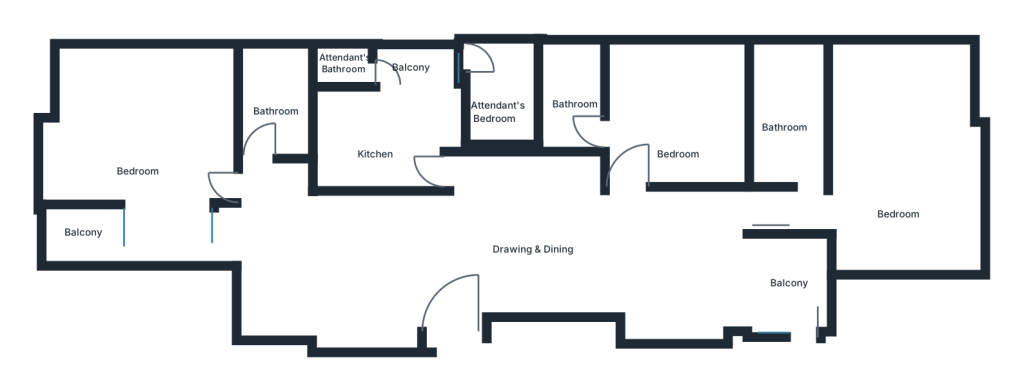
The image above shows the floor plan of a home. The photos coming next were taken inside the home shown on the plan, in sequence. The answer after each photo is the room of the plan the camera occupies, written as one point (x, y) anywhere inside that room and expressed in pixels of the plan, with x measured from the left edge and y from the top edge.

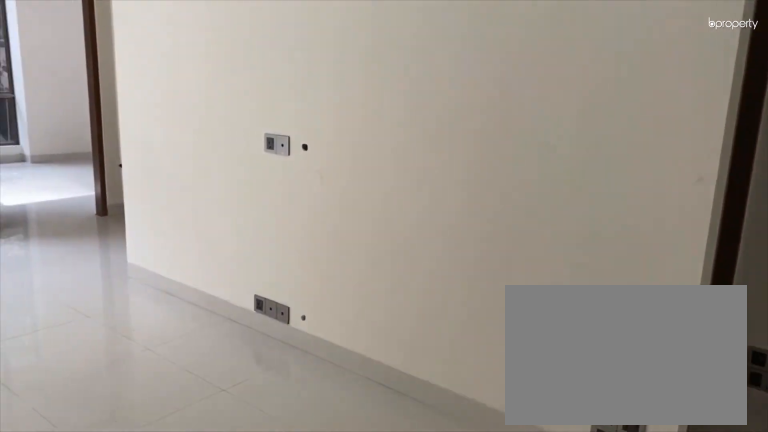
(379, 268)
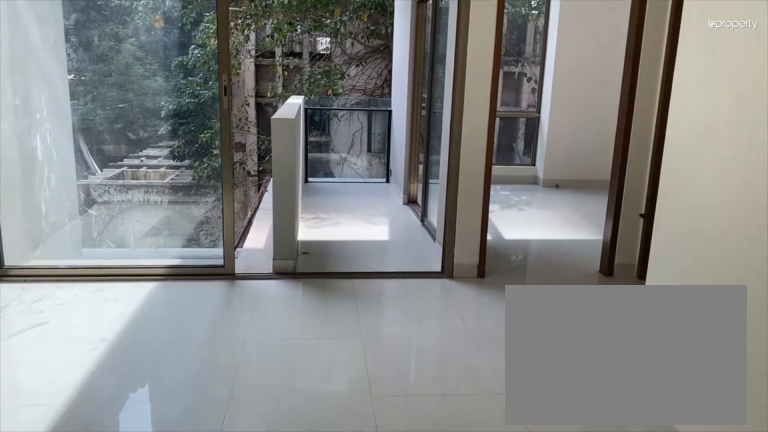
(379, 268)
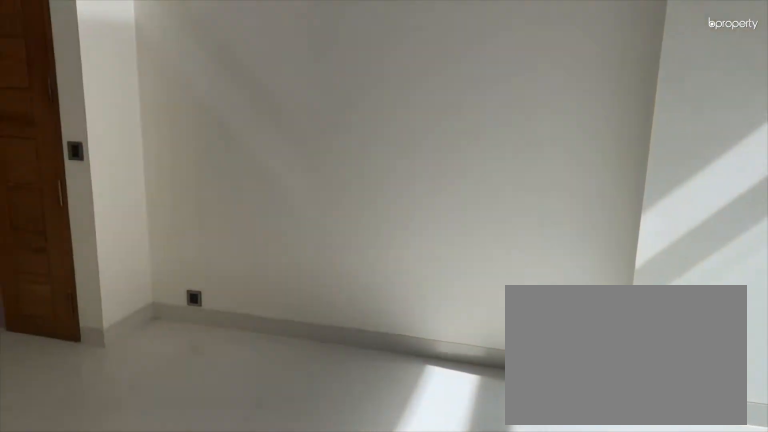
(304, 257)
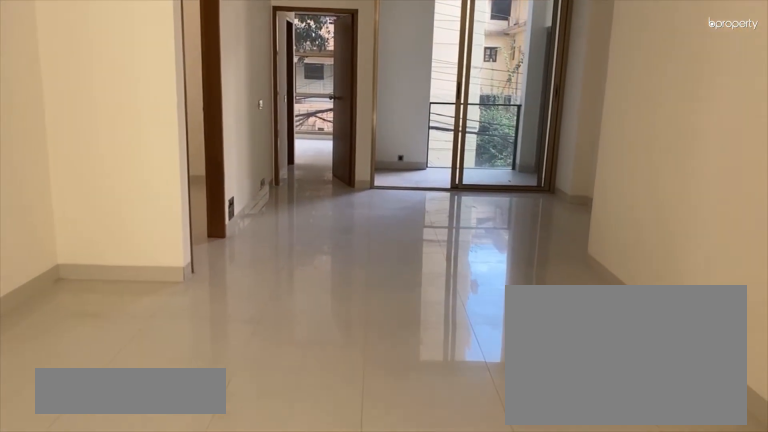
(421, 250)
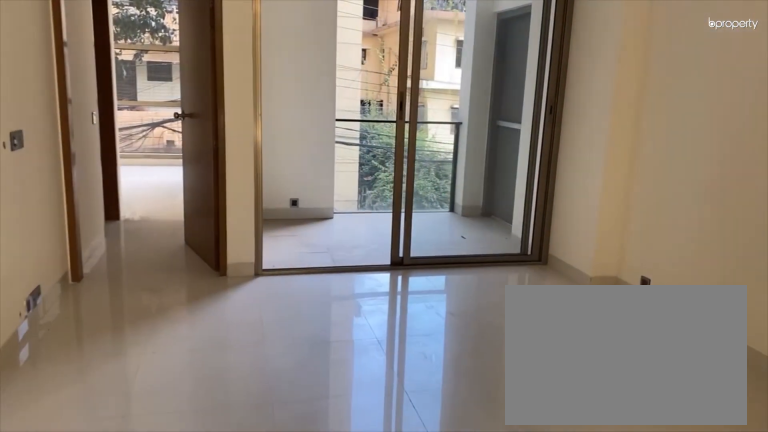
(612, 248)
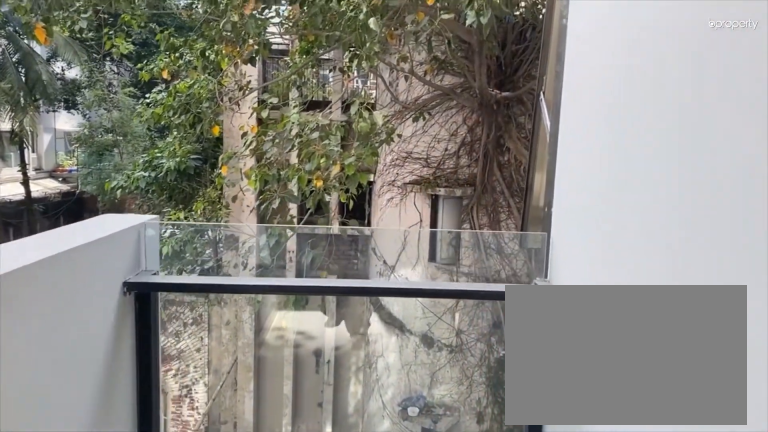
(96, 240)
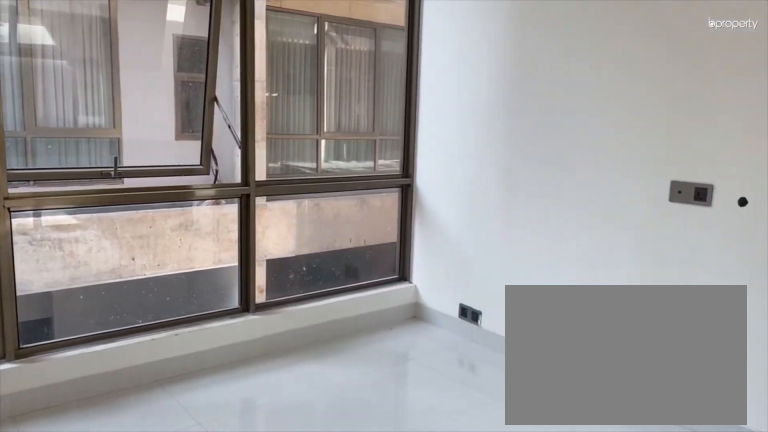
(137, 141)
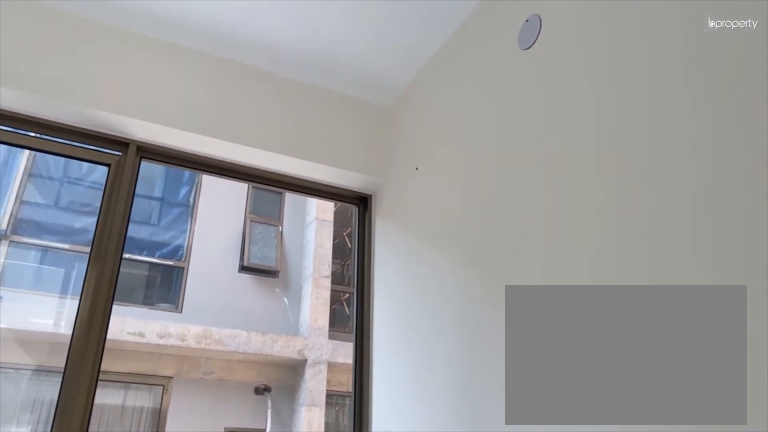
(137, 141)
